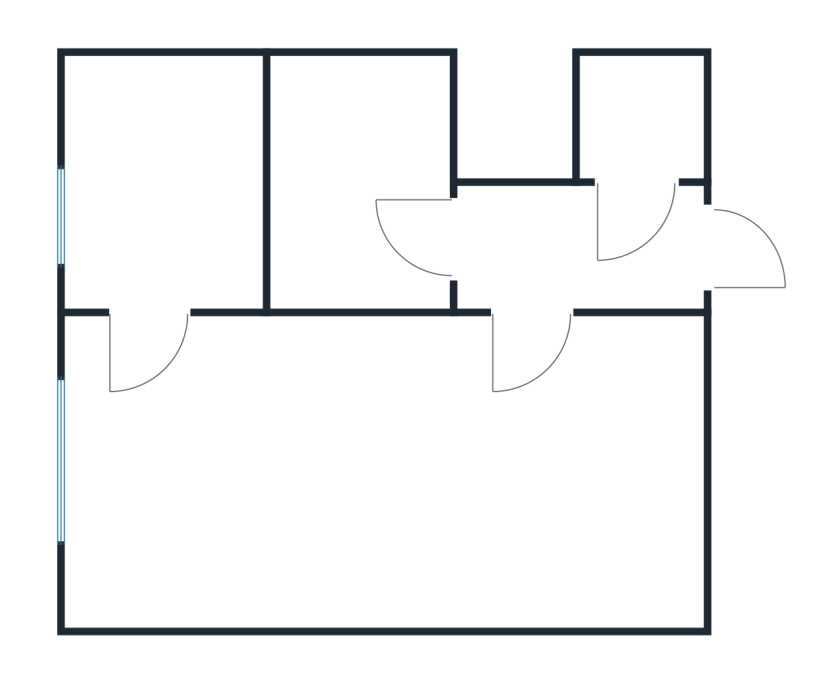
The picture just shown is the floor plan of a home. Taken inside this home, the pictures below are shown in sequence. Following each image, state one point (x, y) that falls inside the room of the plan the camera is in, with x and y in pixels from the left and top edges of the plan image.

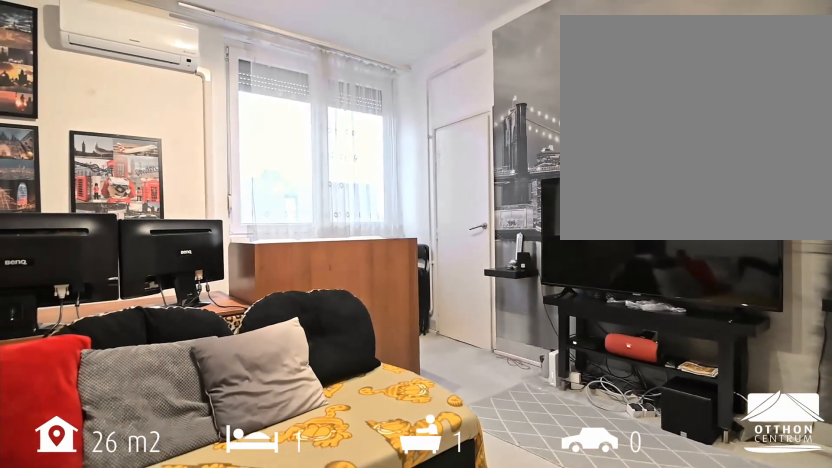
(380, 476)
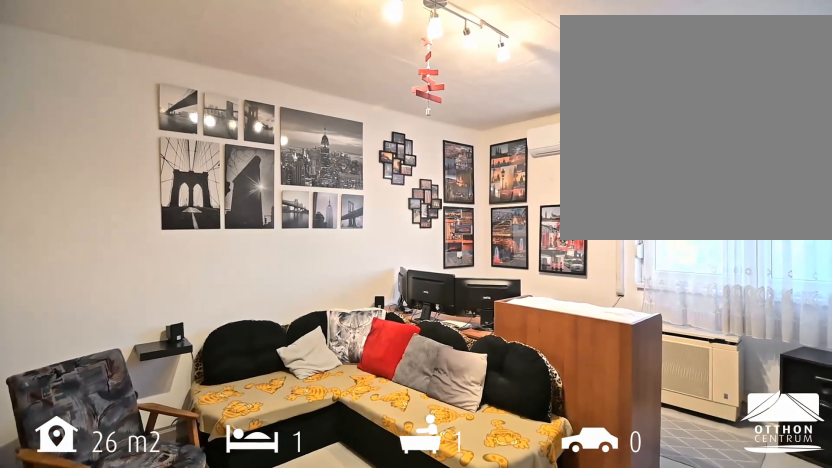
(380, 476)
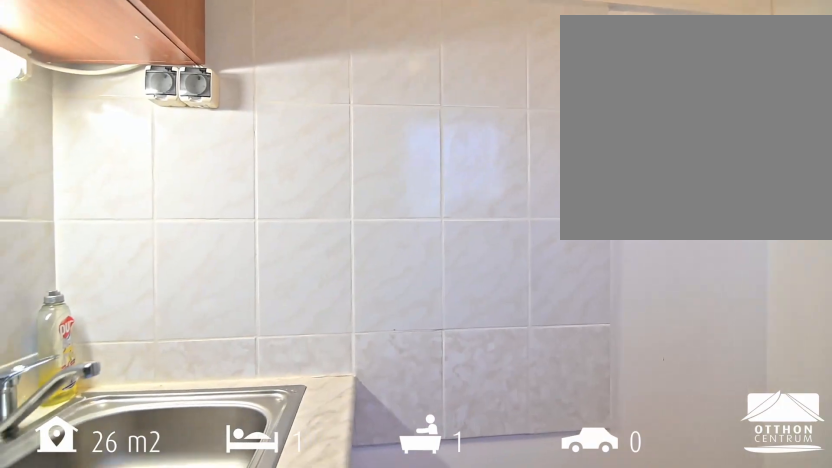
(164, 186)
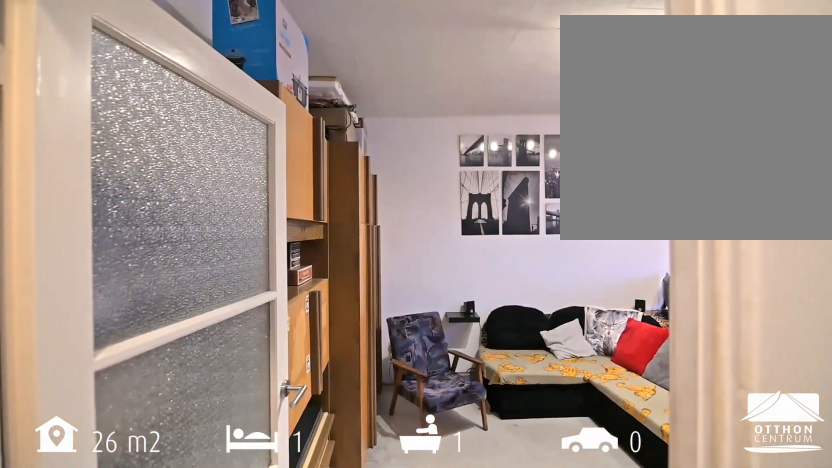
(527, 310)
